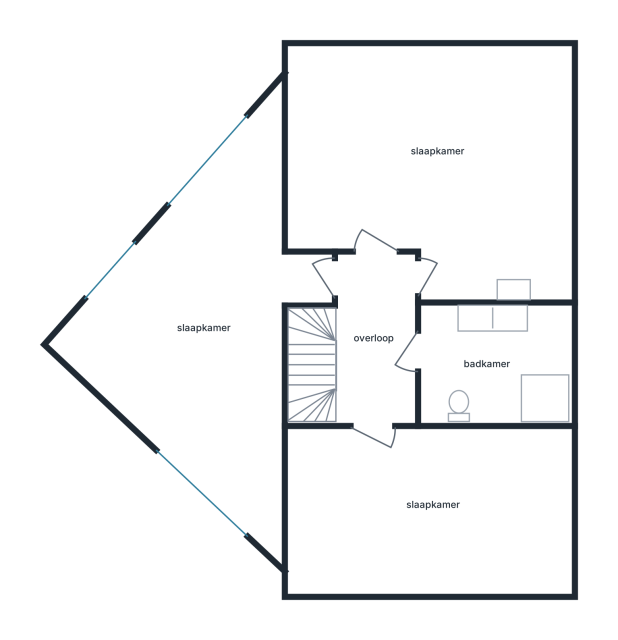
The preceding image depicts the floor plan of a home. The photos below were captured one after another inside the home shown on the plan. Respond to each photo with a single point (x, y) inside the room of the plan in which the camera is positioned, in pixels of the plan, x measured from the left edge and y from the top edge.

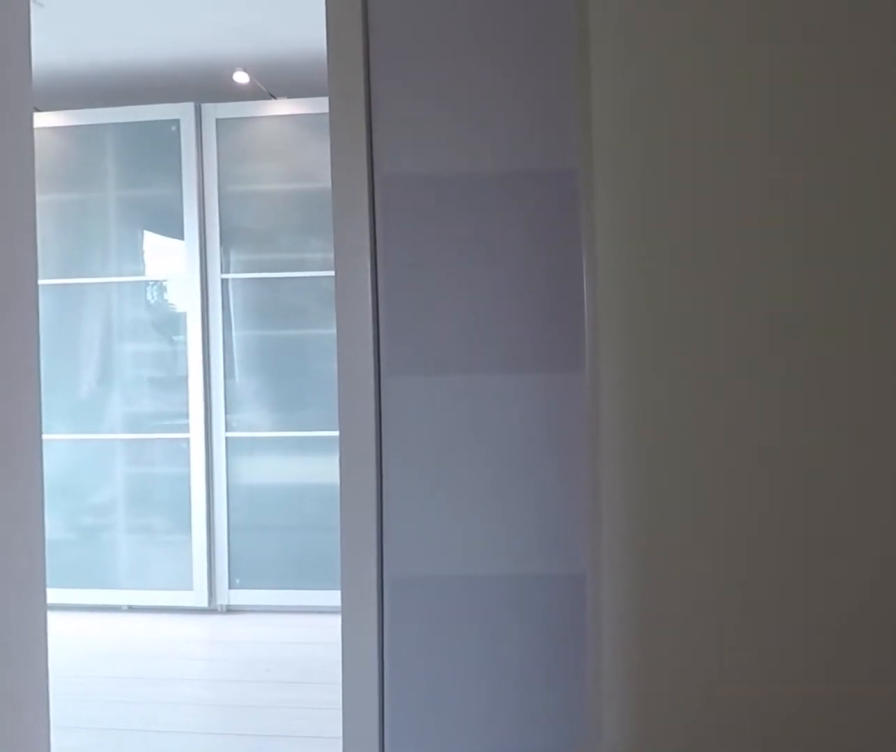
(403, 400)
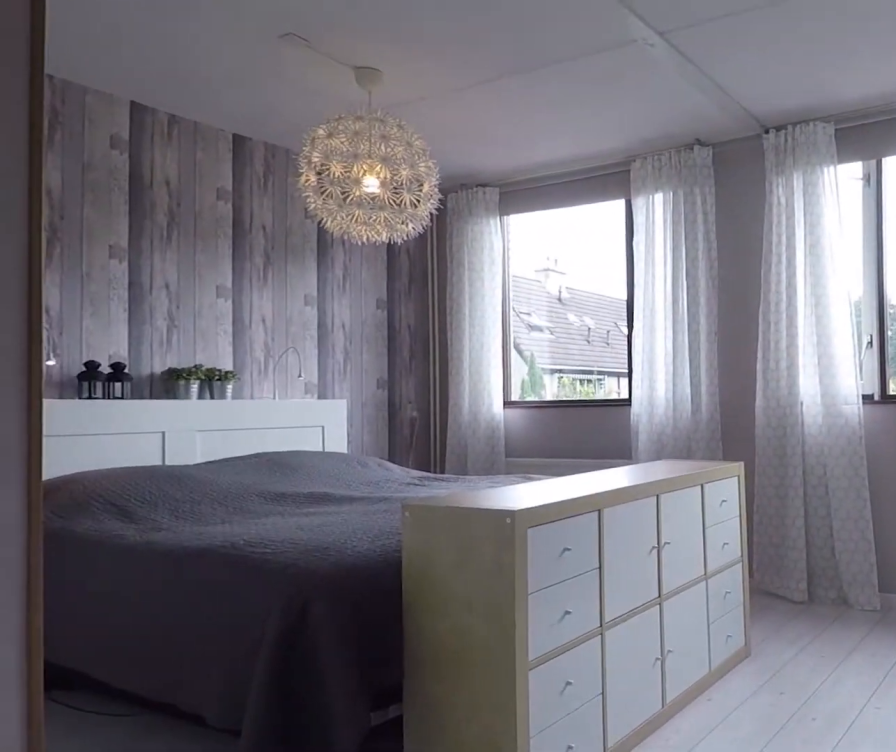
(567, 175)
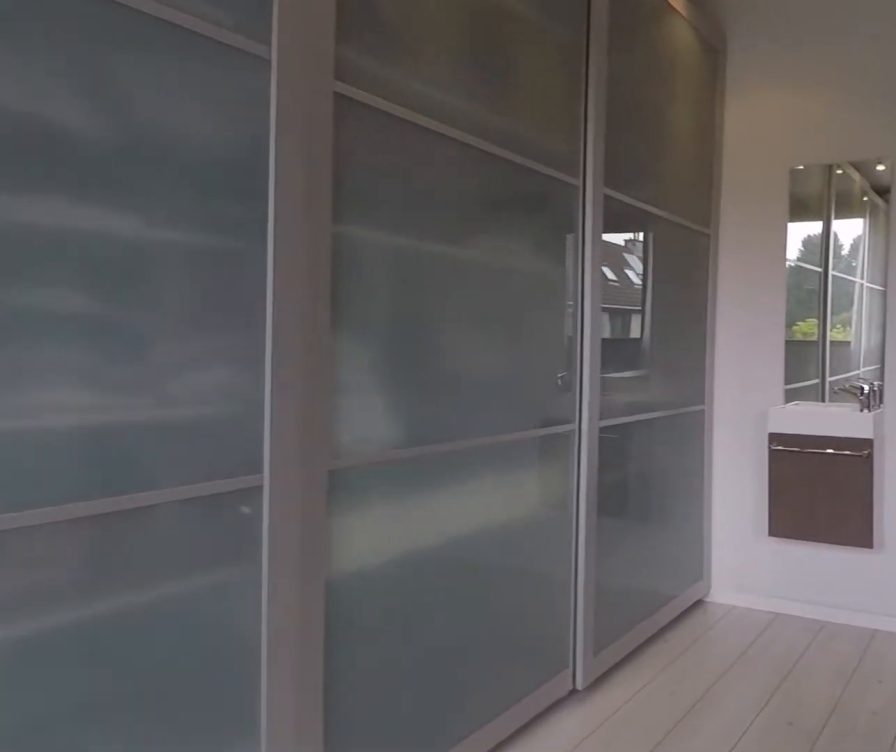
(567, 175)
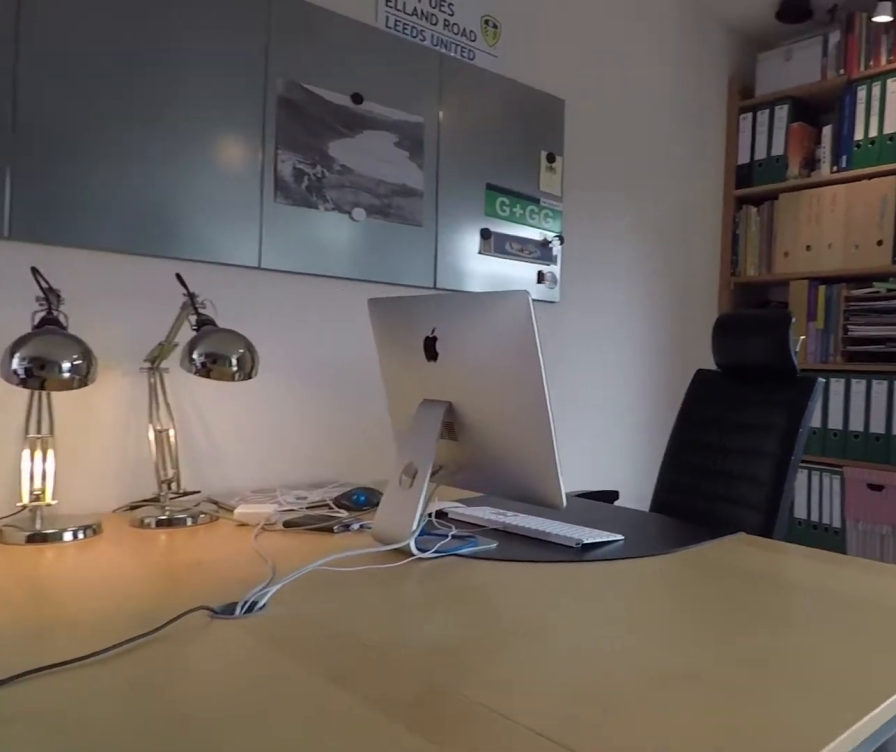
(214, 437)
